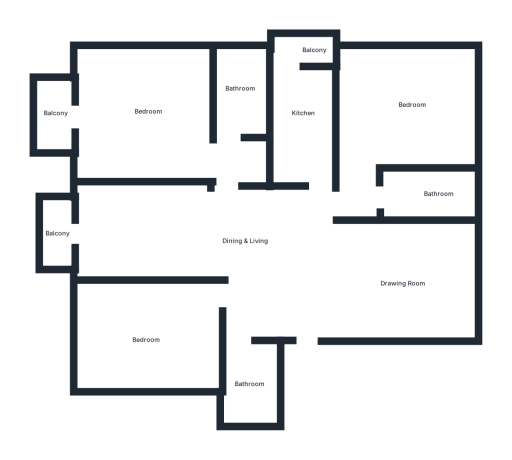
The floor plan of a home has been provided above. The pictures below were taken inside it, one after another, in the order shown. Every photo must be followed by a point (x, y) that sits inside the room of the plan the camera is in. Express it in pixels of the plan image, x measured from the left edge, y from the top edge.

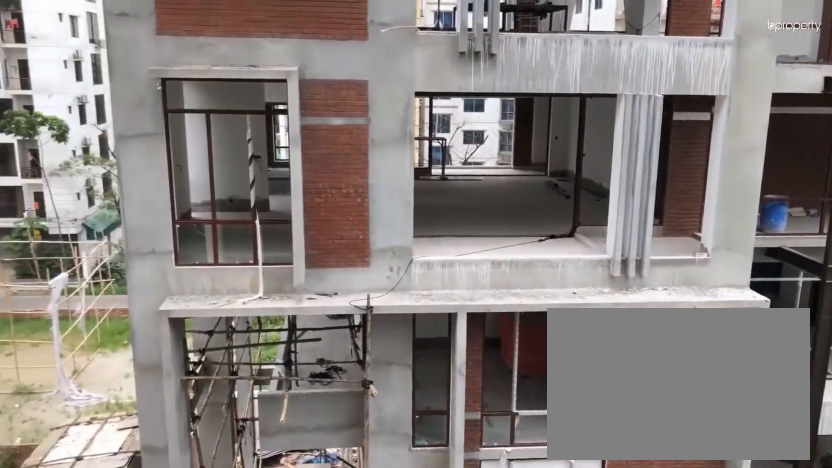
(55, 234)
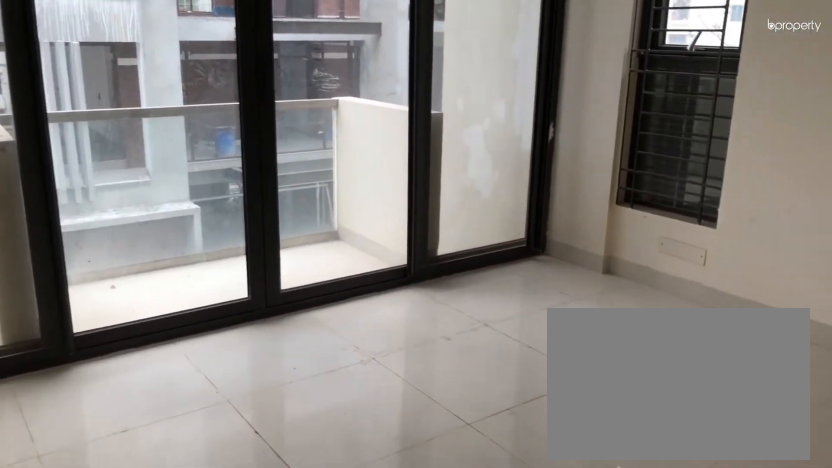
(144, 113)
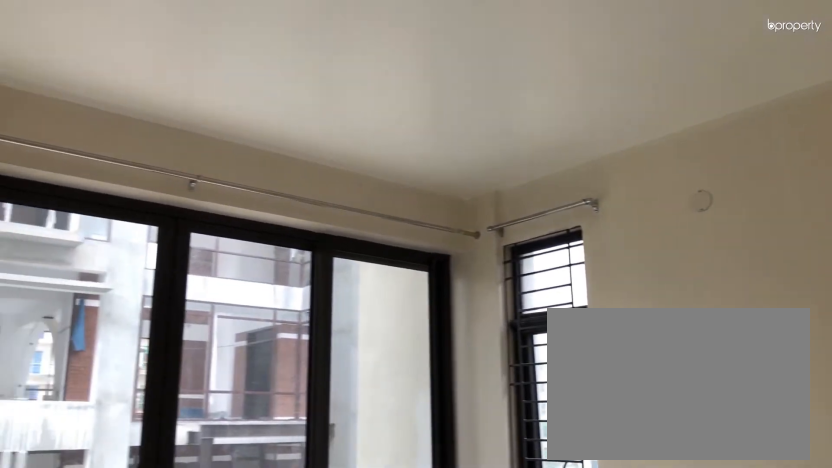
(144, 113)
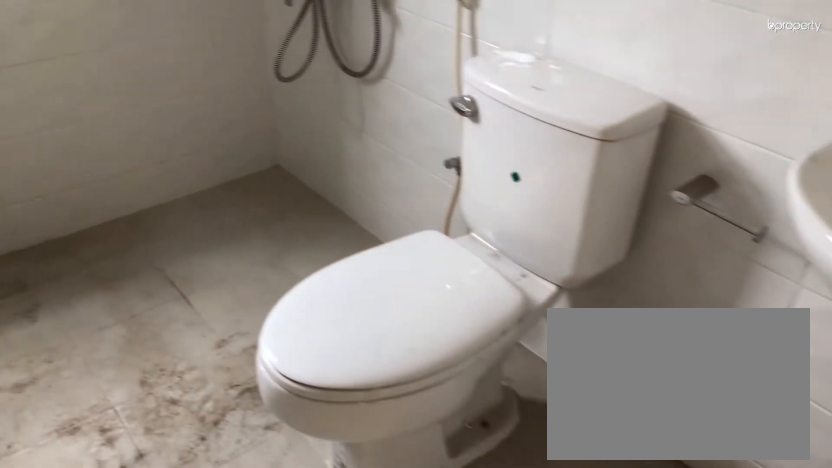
(239, 92)
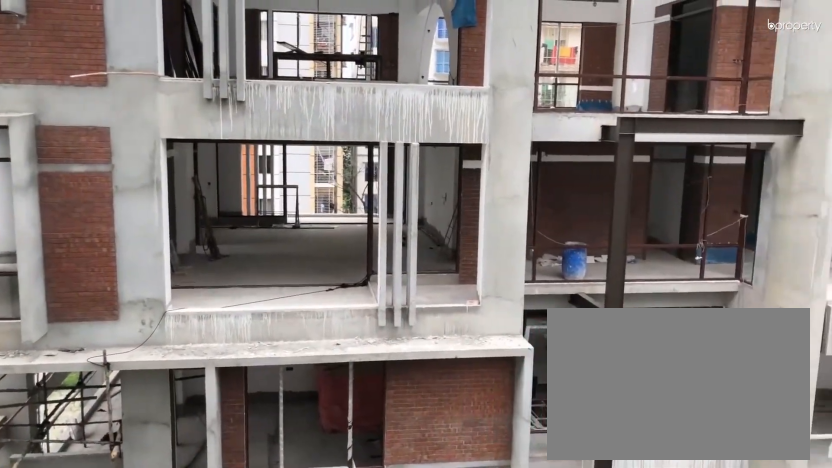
(52, 116)
